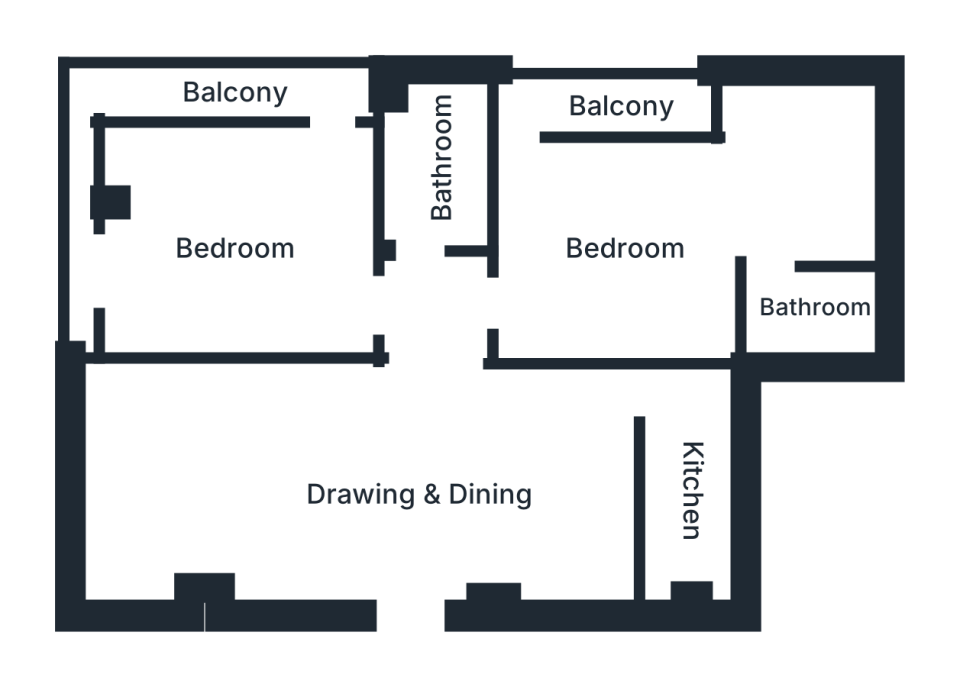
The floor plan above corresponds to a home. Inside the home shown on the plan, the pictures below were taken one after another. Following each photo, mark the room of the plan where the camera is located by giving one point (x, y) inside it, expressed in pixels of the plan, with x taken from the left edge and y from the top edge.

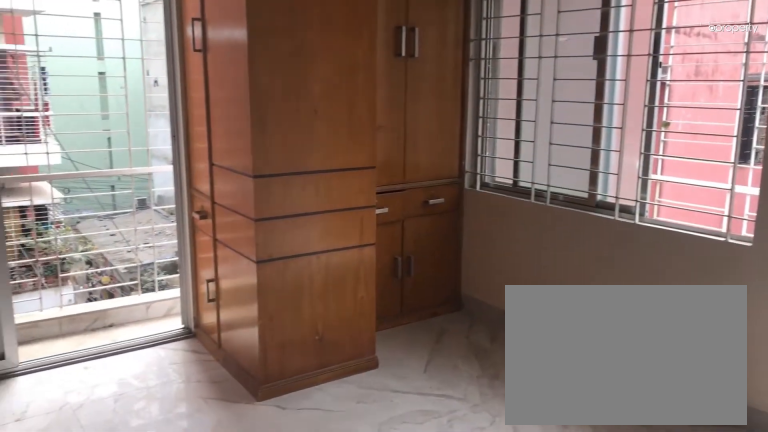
(234, 251)
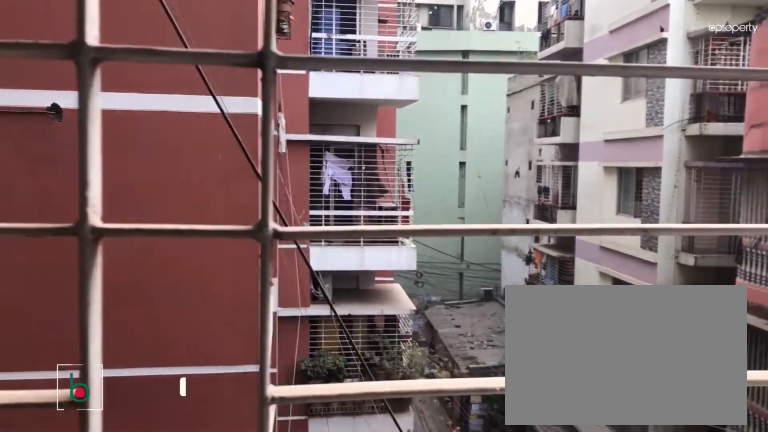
(232, 97)
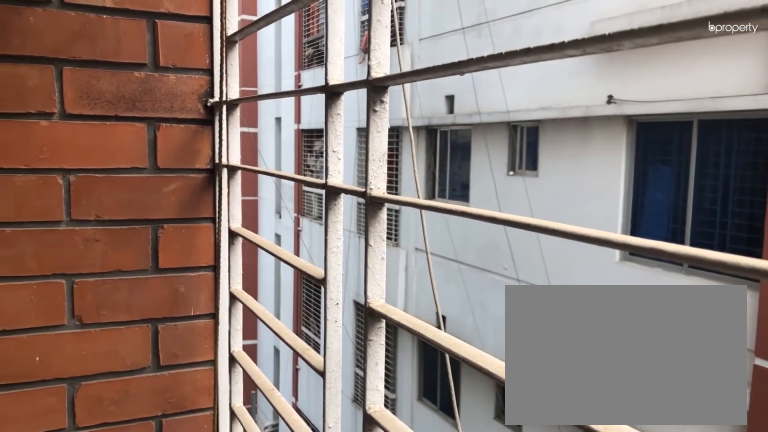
(229, 95)
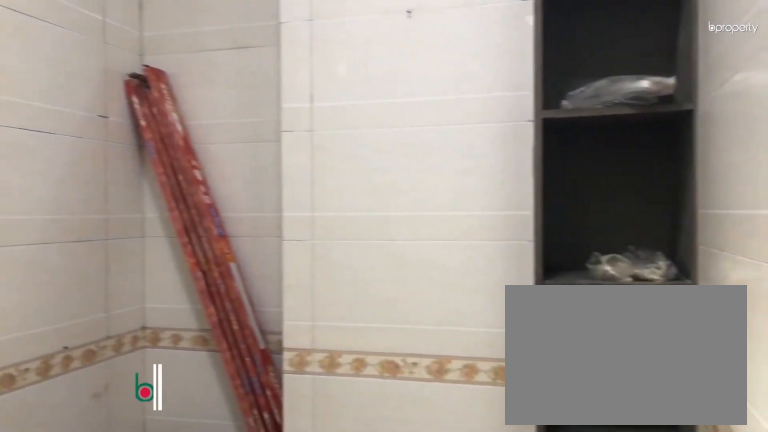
(694, 497)
